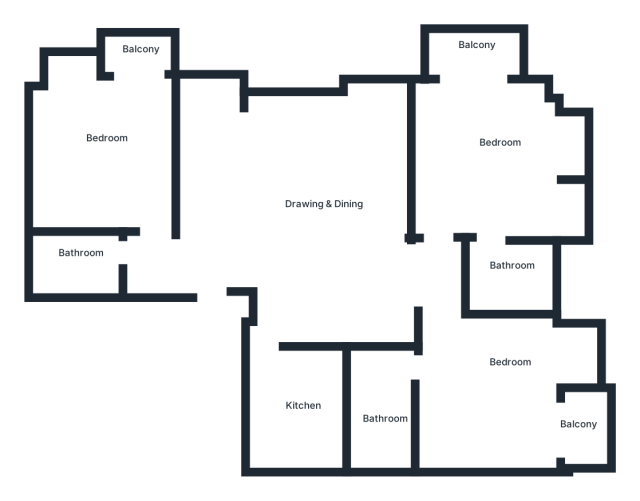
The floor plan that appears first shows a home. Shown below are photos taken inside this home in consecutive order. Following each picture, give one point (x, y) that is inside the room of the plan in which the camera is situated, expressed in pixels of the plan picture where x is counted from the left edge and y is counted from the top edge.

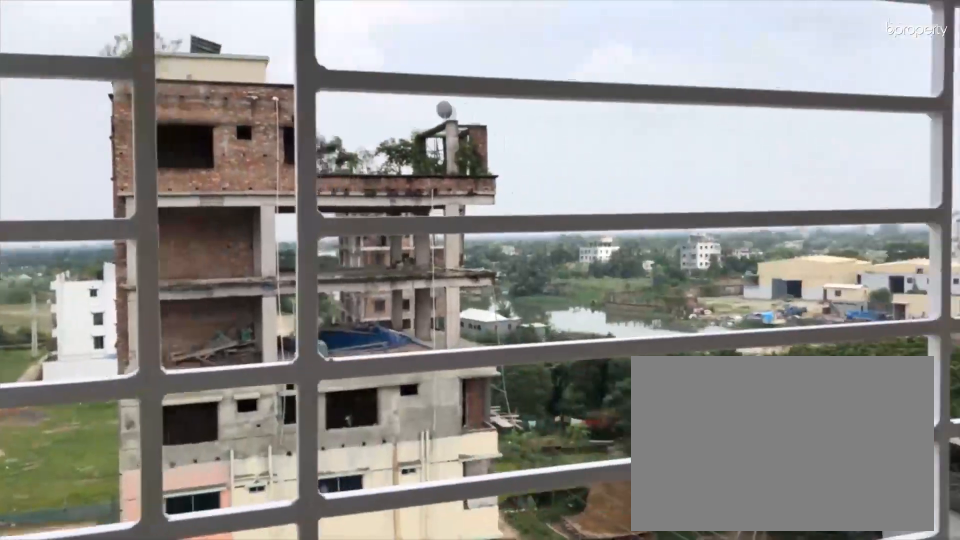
(137, 58)
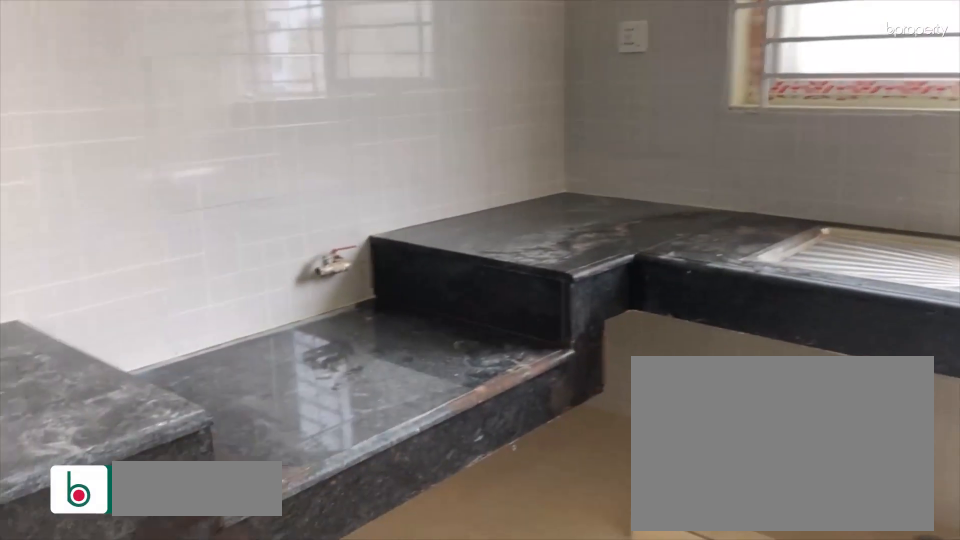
(289, 406)
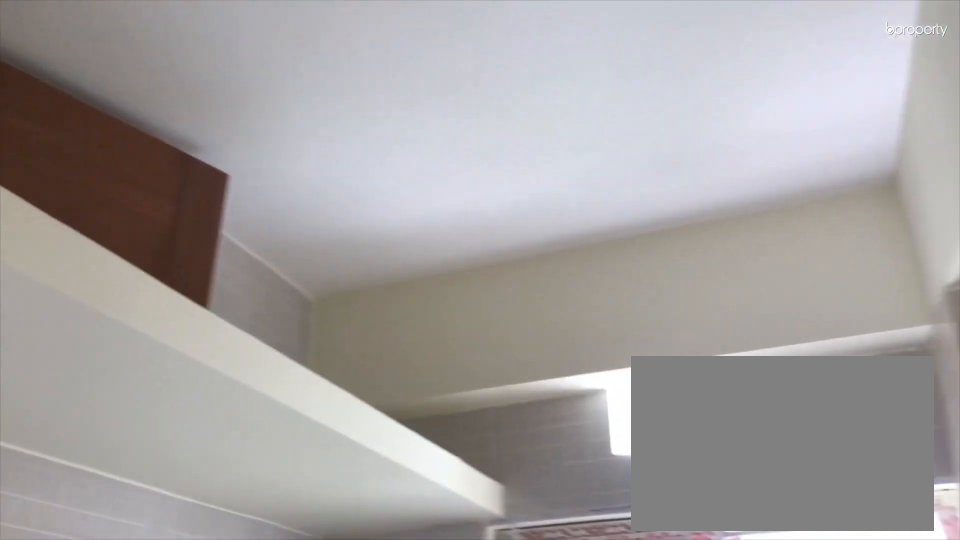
(289, 406)
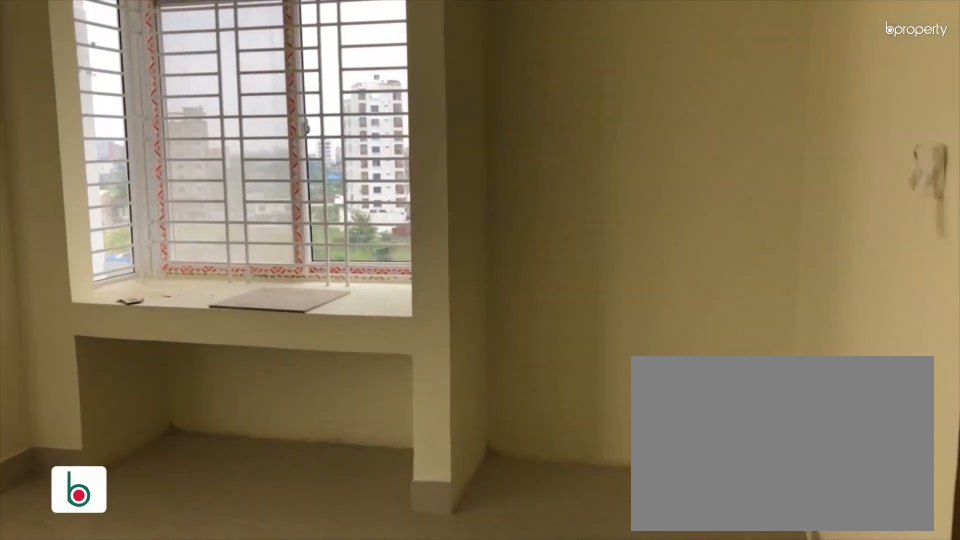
(487, 158)
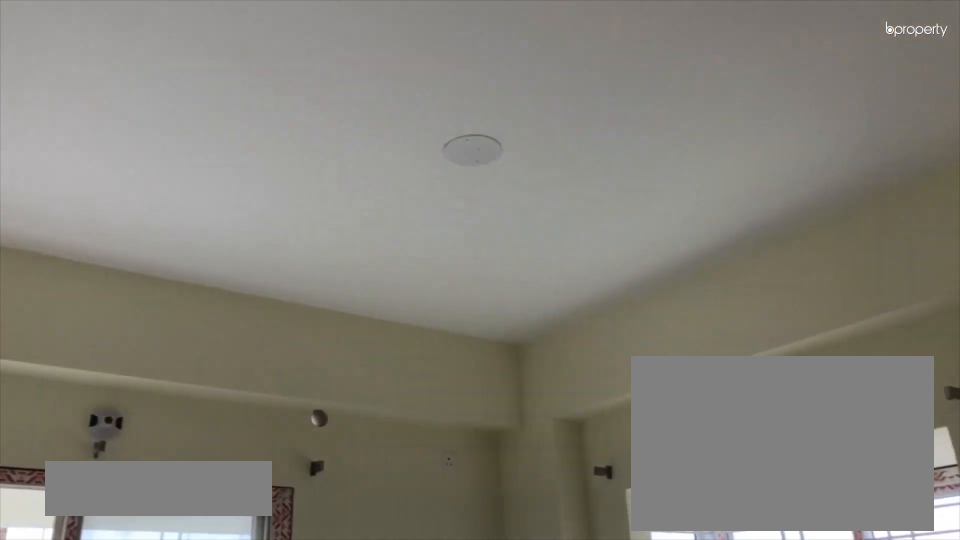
(487, 158)
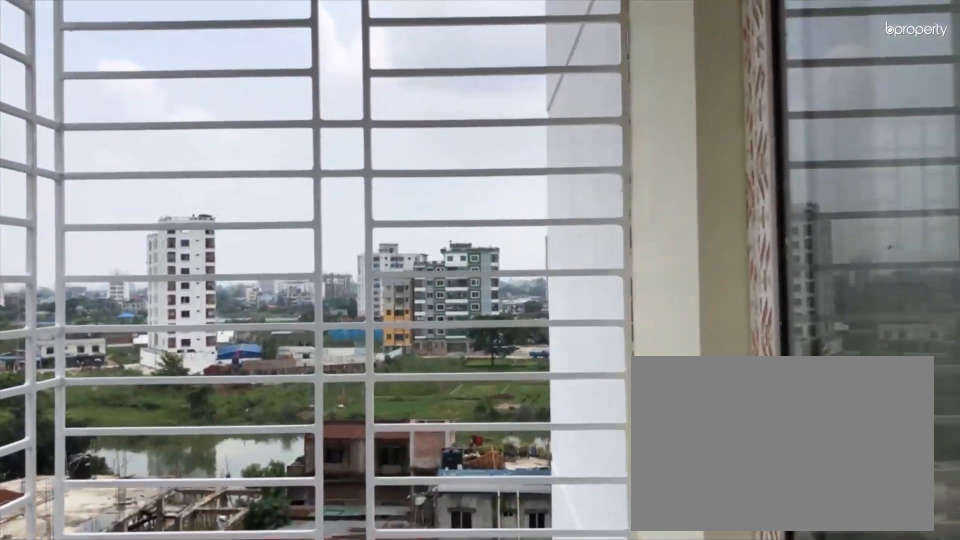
(477, 65)
